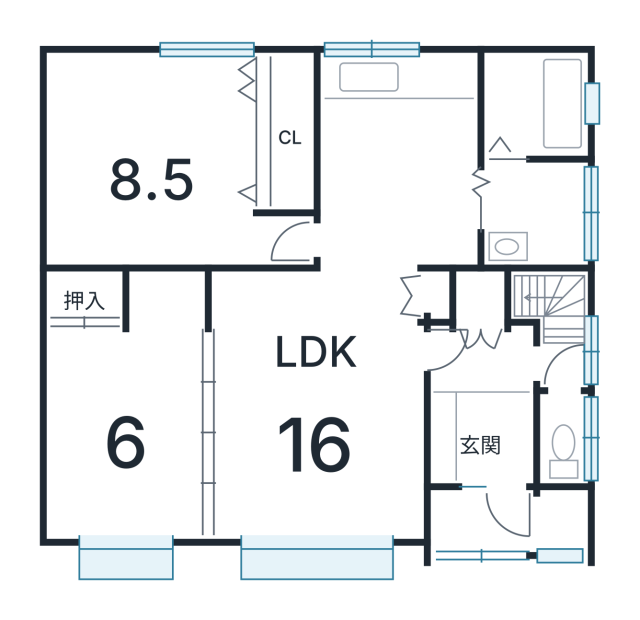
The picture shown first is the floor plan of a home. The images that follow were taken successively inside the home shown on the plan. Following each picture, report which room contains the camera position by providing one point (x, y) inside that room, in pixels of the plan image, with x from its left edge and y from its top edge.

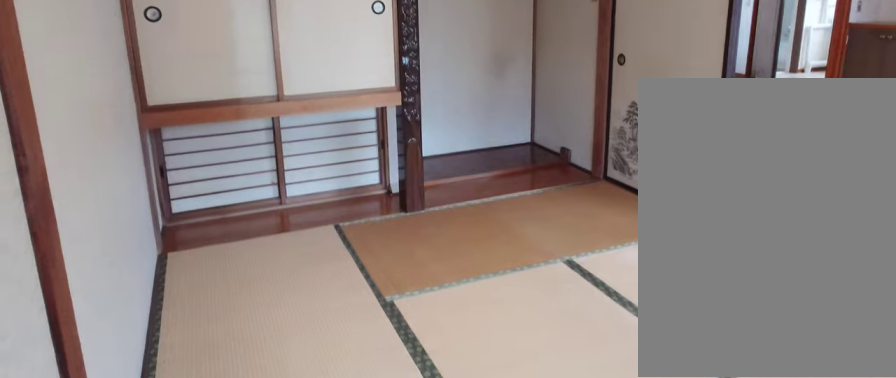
(127, 429)
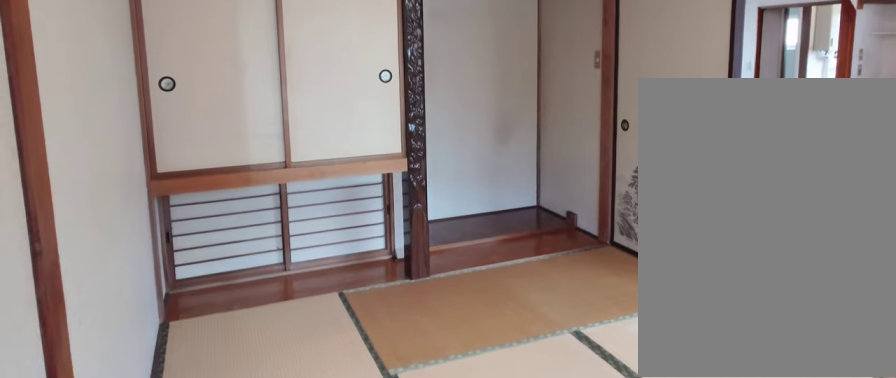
(127, 429)
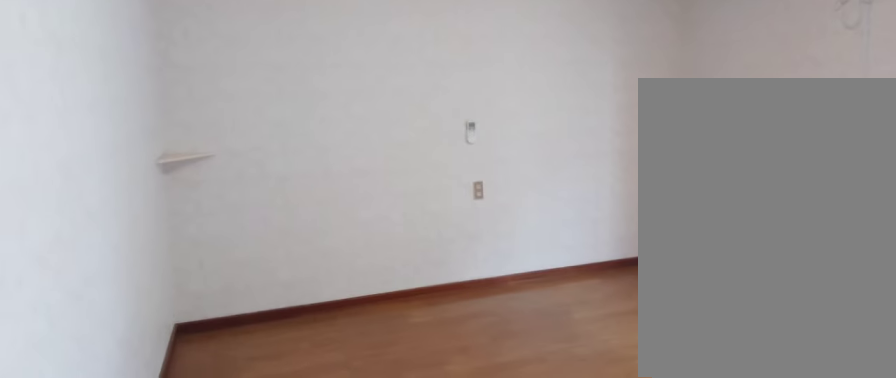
(150, 161)
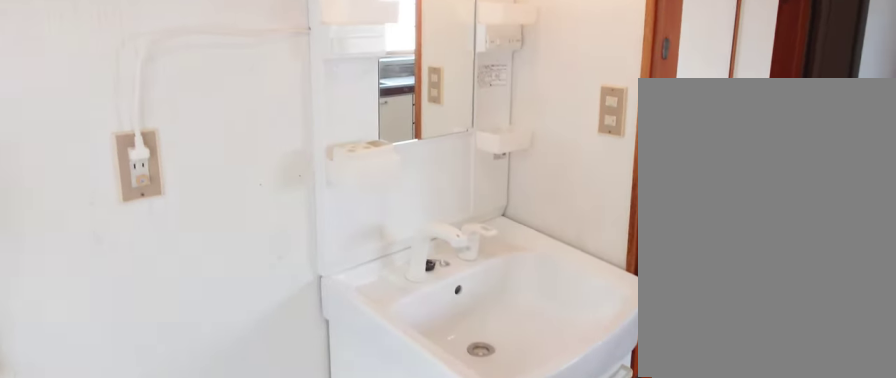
(529, 218)
